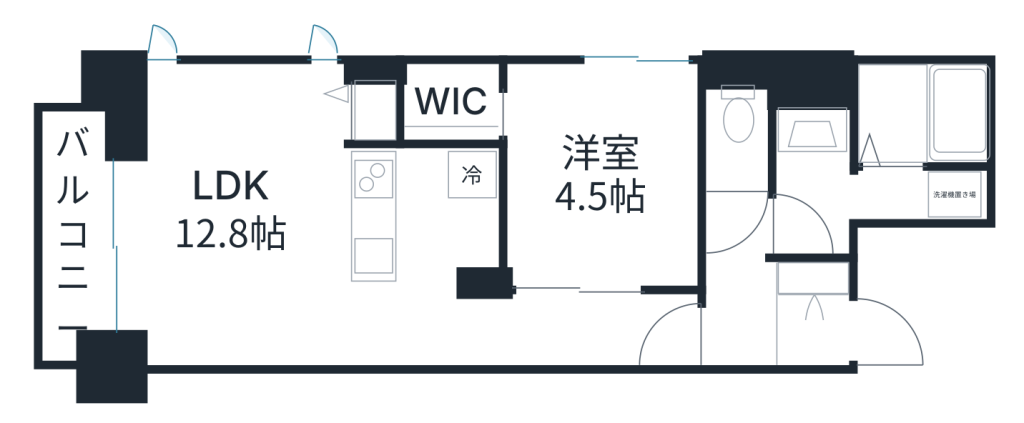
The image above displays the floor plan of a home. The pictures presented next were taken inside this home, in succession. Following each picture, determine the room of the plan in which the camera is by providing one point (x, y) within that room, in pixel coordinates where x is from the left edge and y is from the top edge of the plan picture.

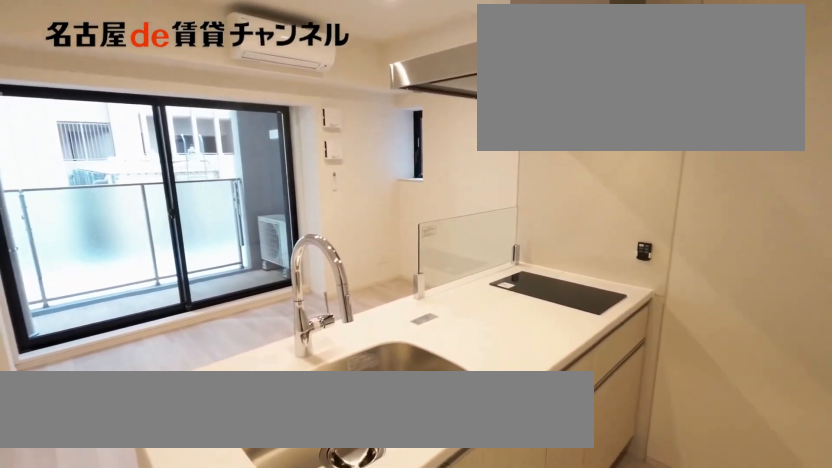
(427, 219)
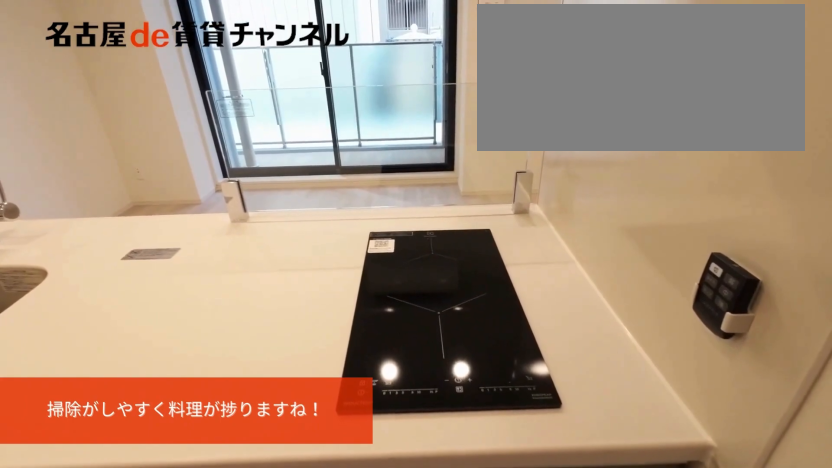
(427, 219)
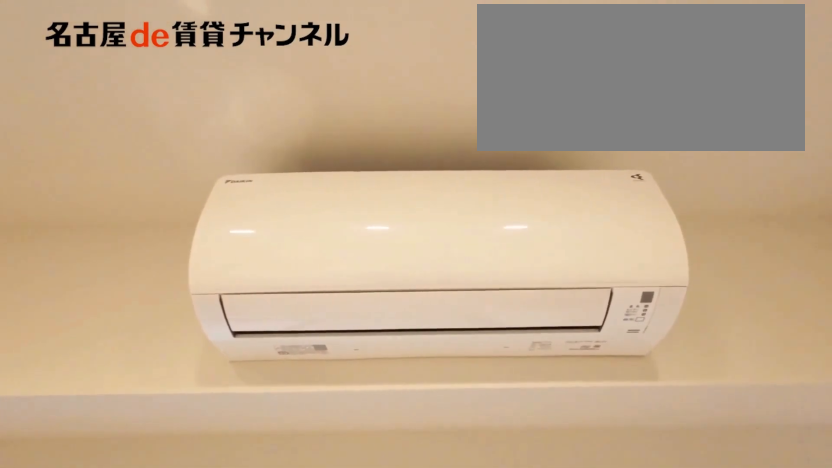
(230, 214)
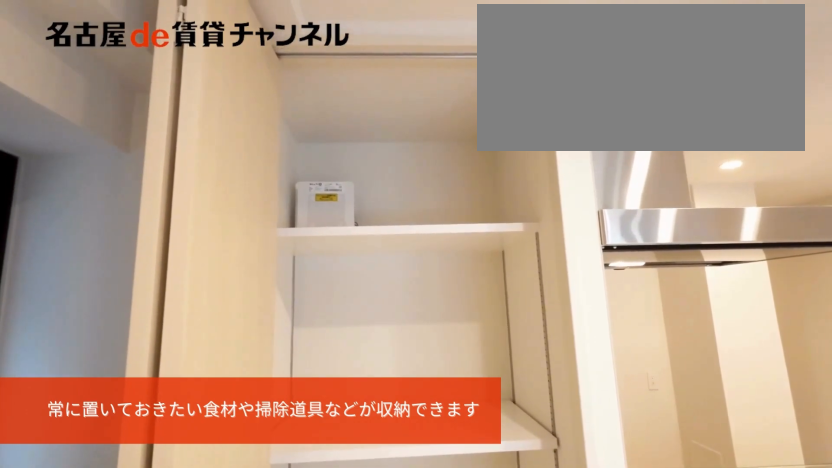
(374, 101)
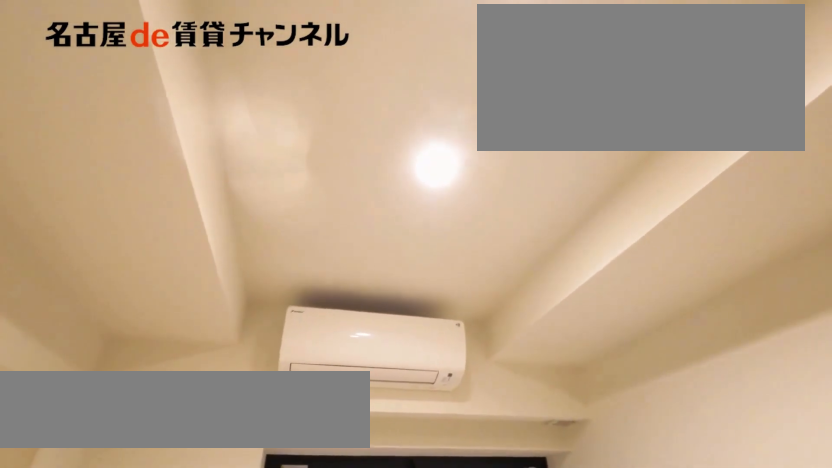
(602, 176)
